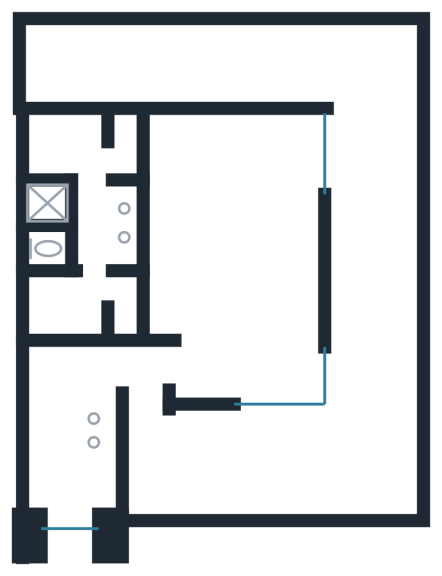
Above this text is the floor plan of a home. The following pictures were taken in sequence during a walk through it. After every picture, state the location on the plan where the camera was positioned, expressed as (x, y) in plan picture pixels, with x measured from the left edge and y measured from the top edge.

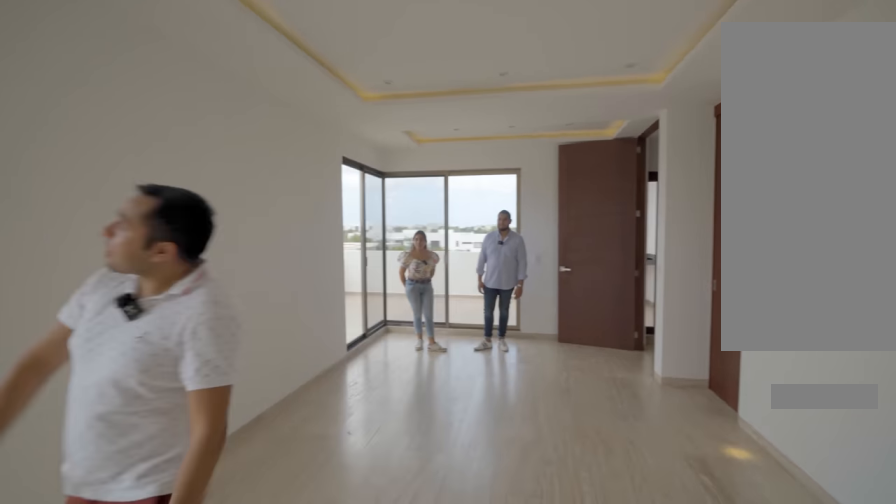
(181, 159)
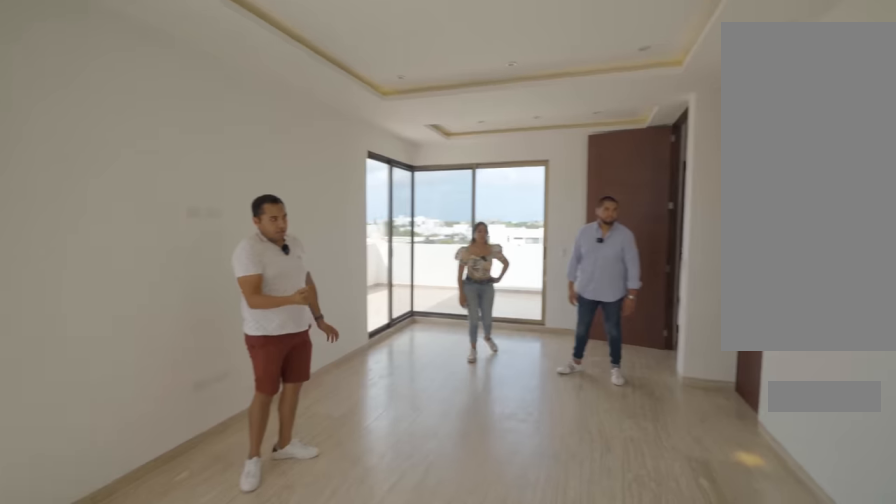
(241, 143)
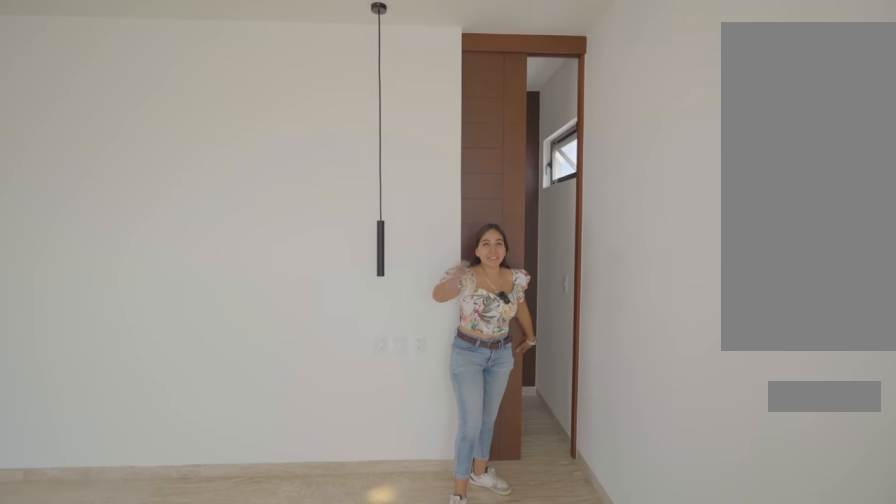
(240, 143)
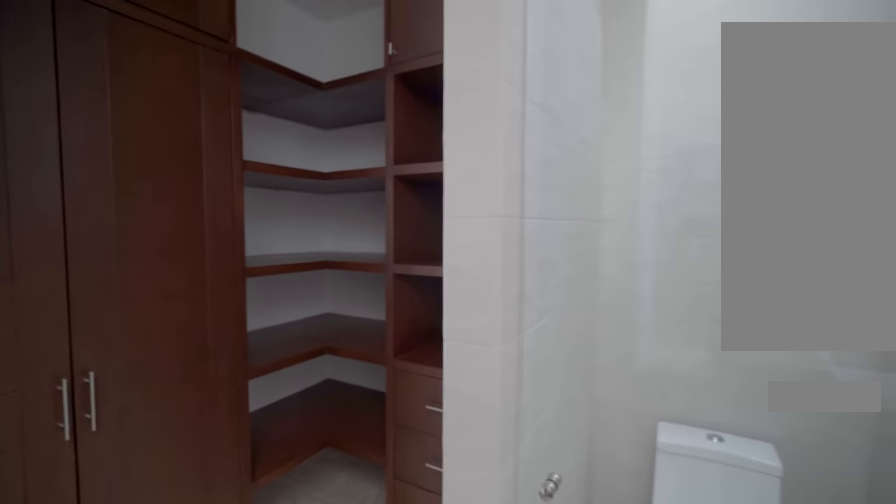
(91, 281)
